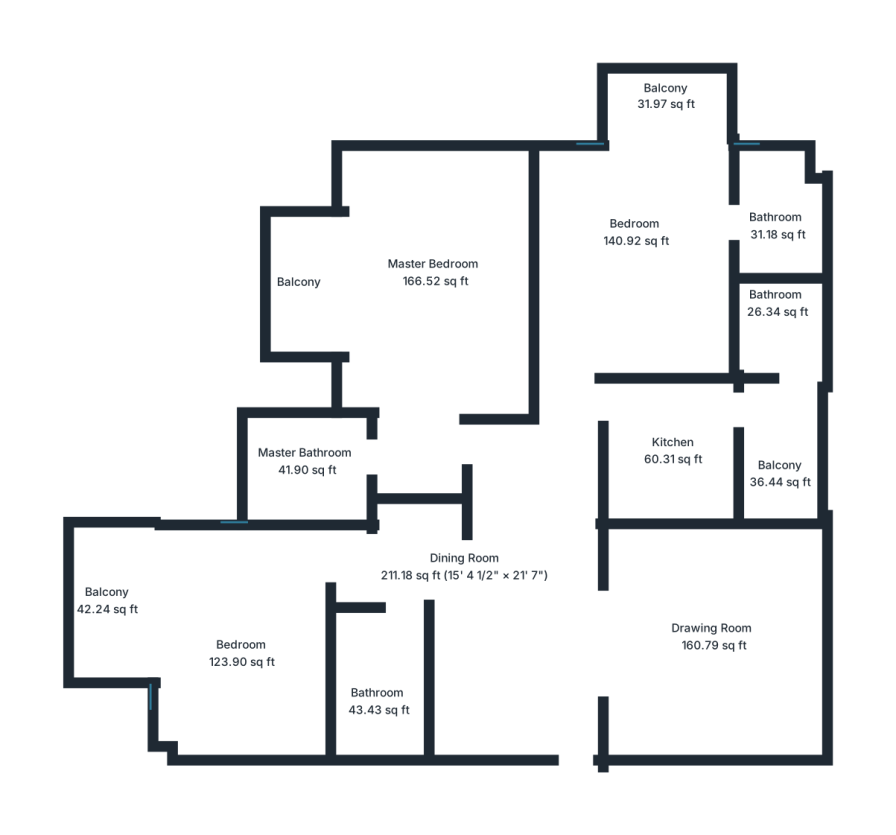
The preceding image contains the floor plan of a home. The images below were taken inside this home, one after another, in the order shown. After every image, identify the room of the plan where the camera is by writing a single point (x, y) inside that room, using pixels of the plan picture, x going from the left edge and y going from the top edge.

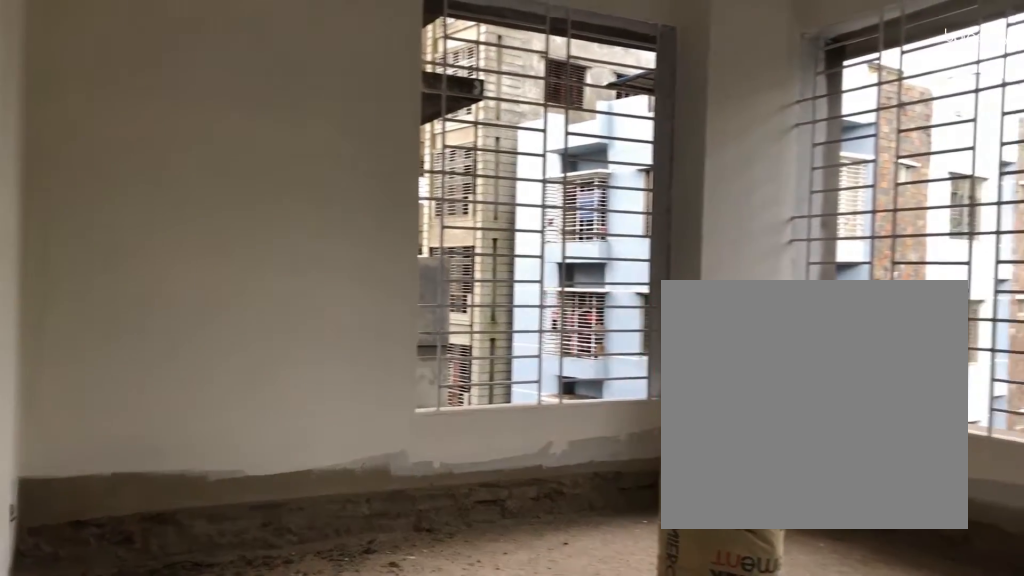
(243, 652)
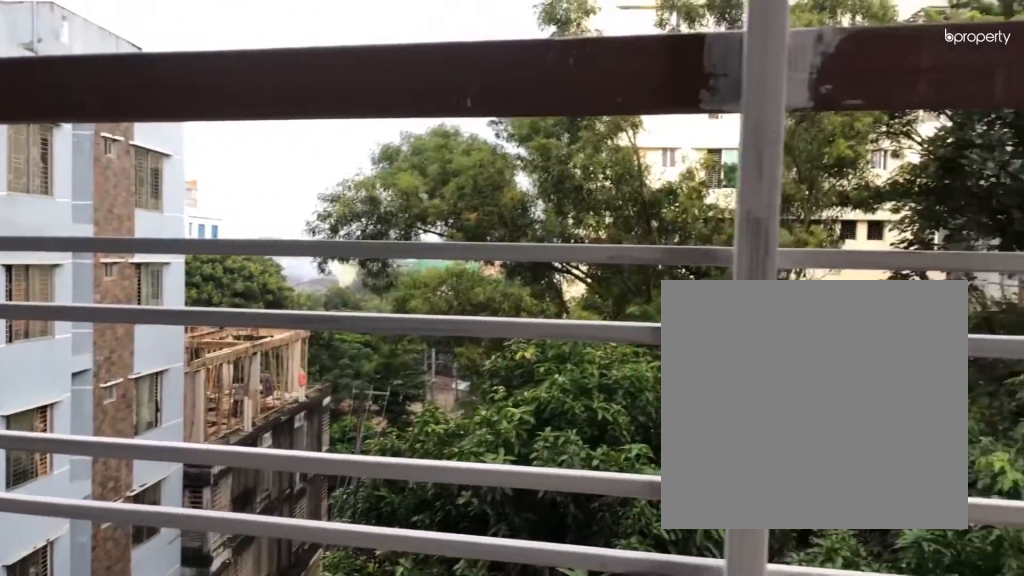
(110, 595)
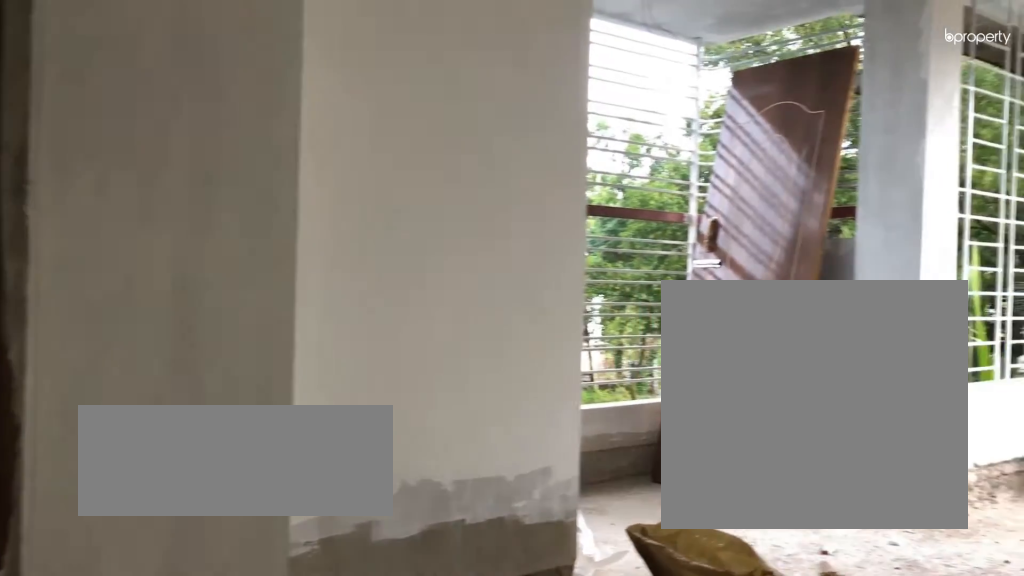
(437, 274)
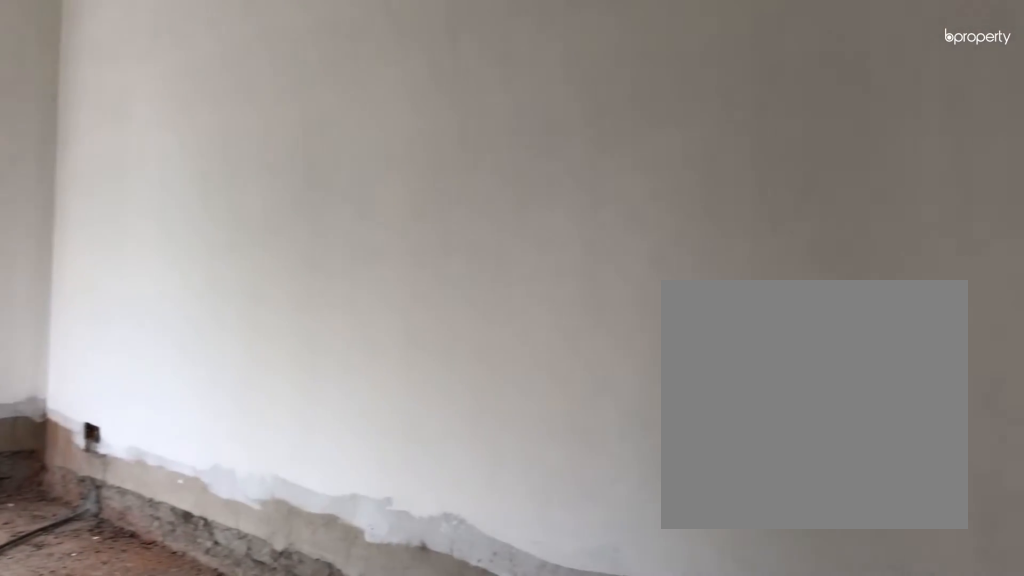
(437, 274)
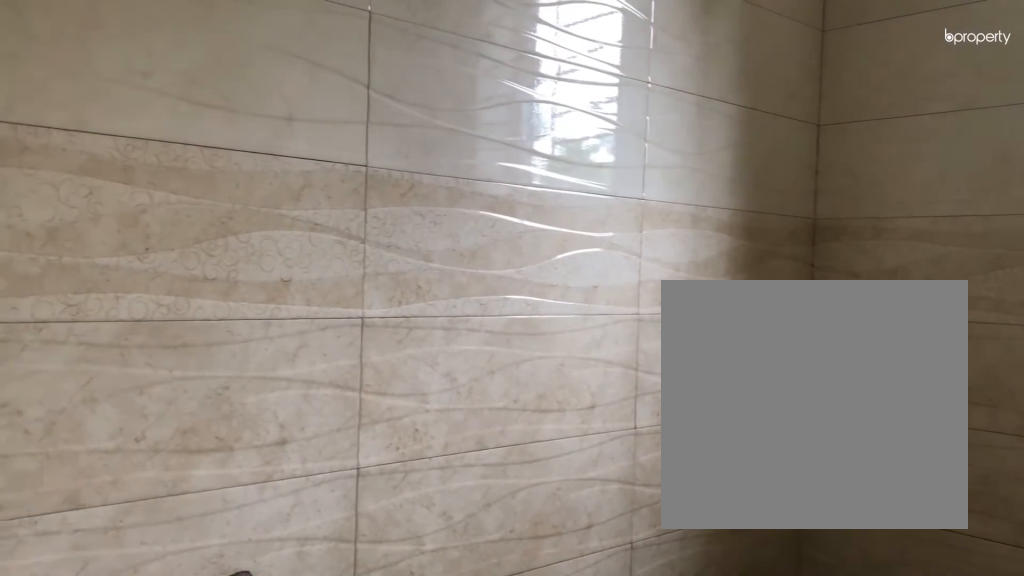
(311, 458)
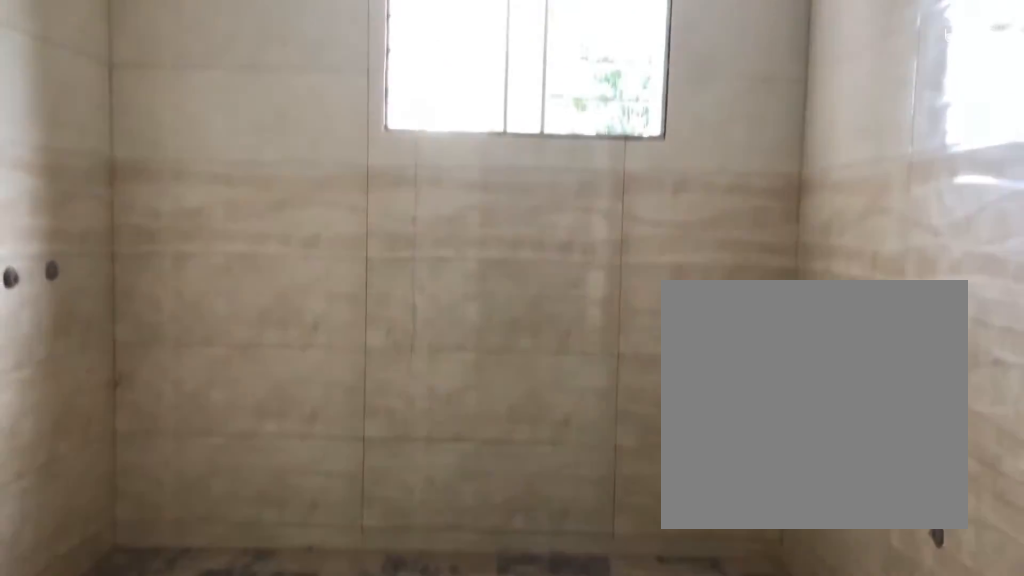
(312, 456)
